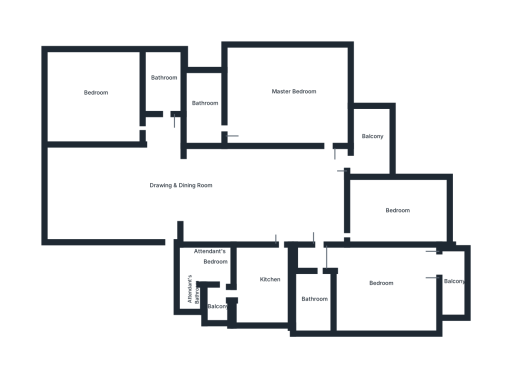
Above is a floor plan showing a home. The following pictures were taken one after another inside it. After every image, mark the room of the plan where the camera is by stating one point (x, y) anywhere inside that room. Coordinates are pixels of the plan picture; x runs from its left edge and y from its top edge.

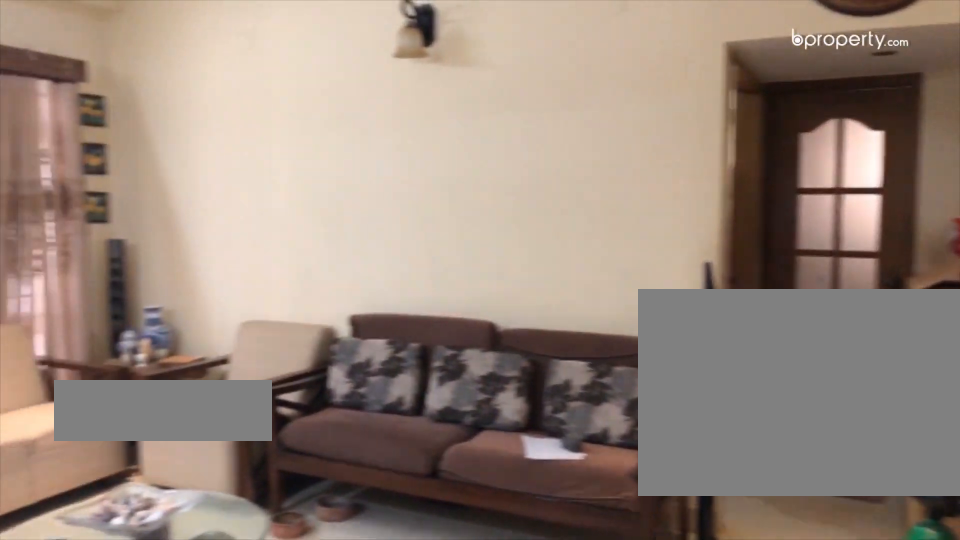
(126, 192)
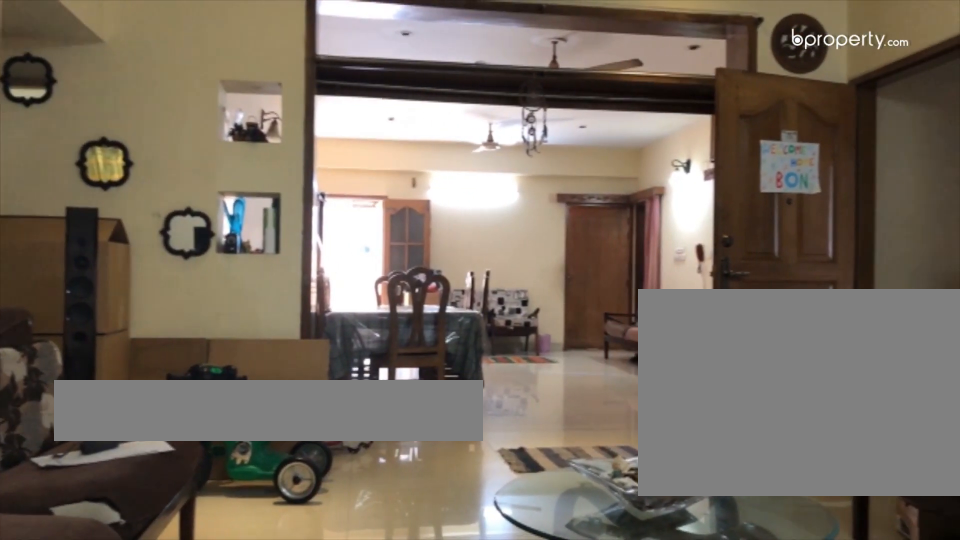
(142, 190)
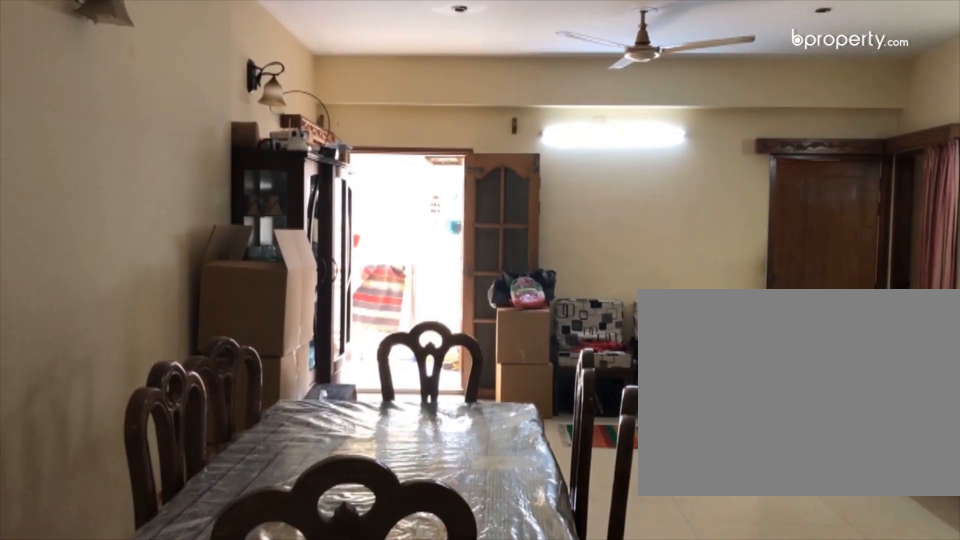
(238, 188)
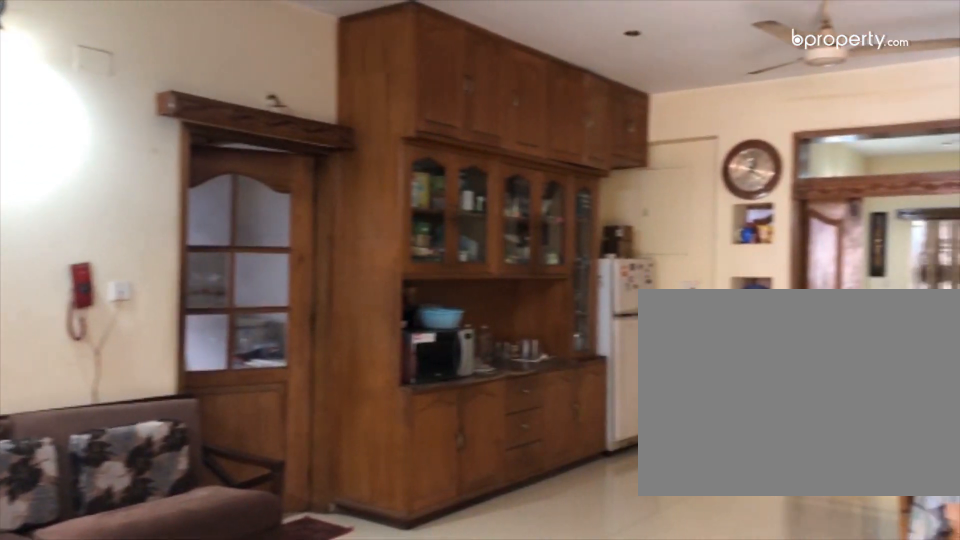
(234, 186)
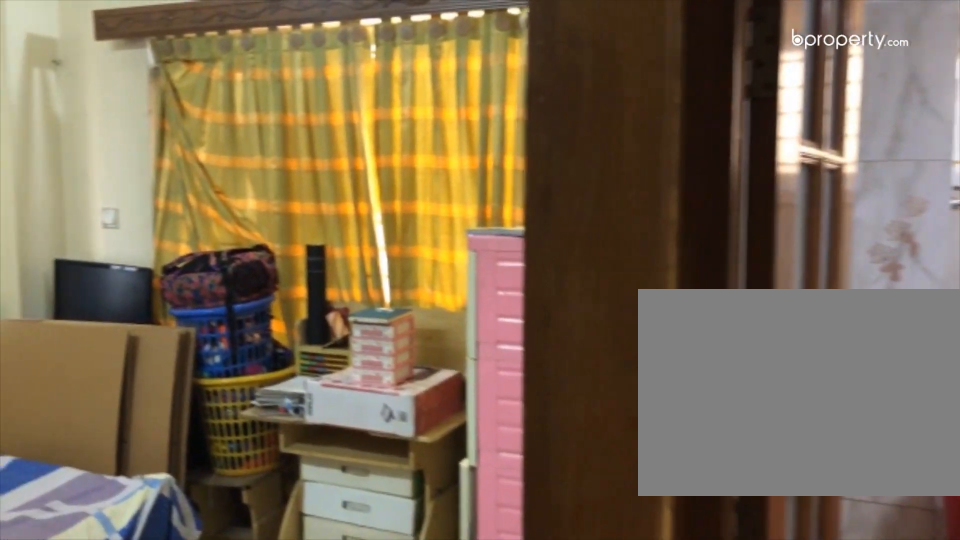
(116, 117)
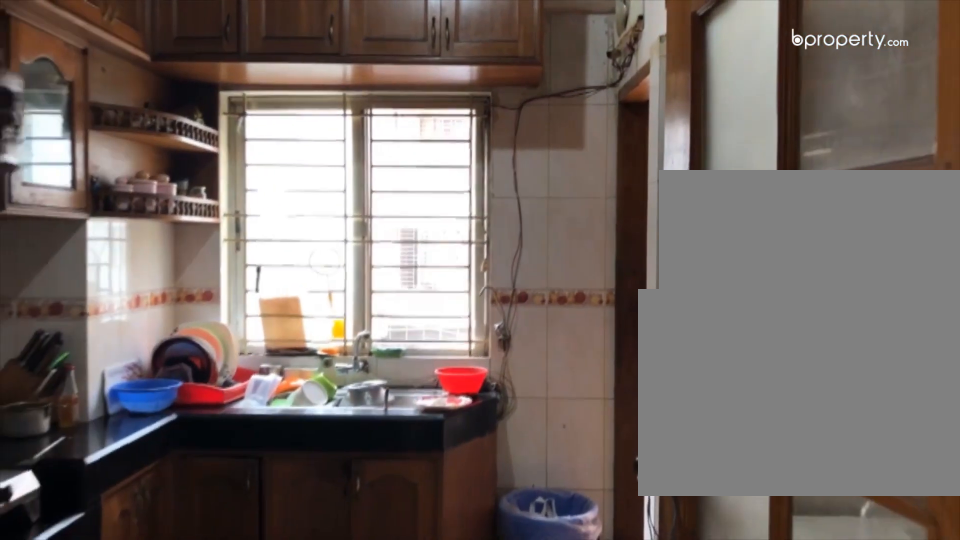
(273, 283)
